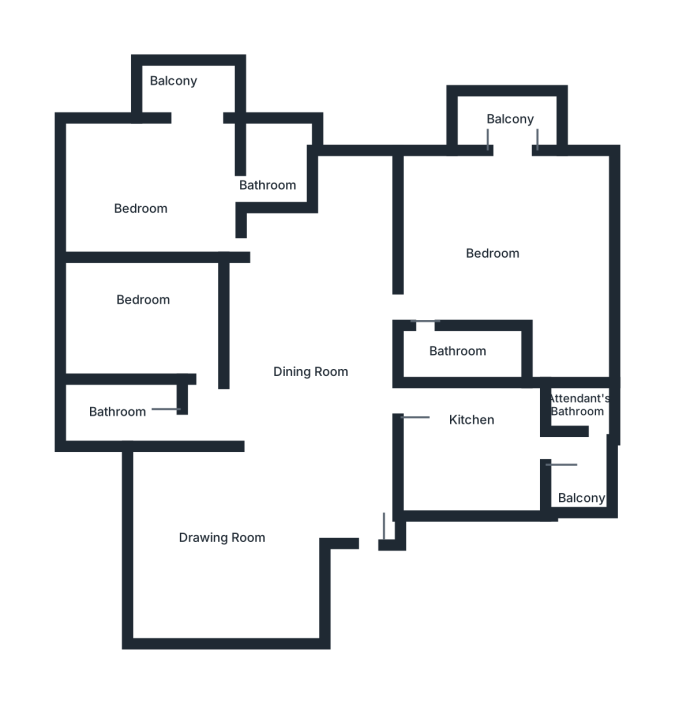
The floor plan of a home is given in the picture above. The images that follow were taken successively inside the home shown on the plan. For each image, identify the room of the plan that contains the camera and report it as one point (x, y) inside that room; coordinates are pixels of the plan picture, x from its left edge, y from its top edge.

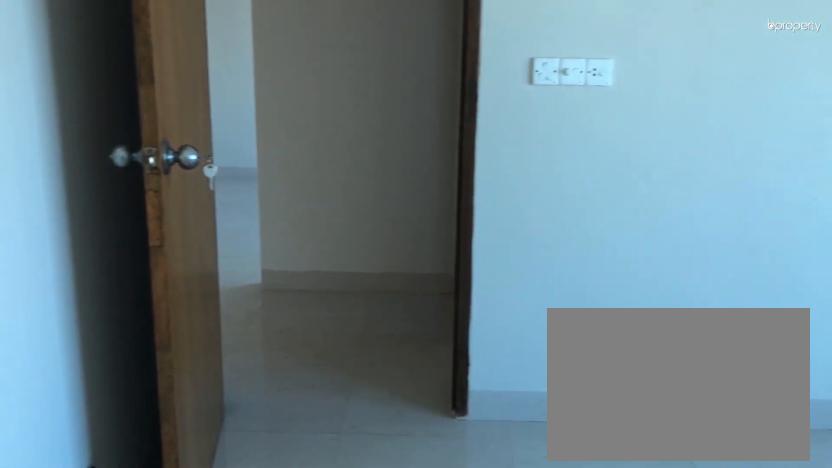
(153, 316)
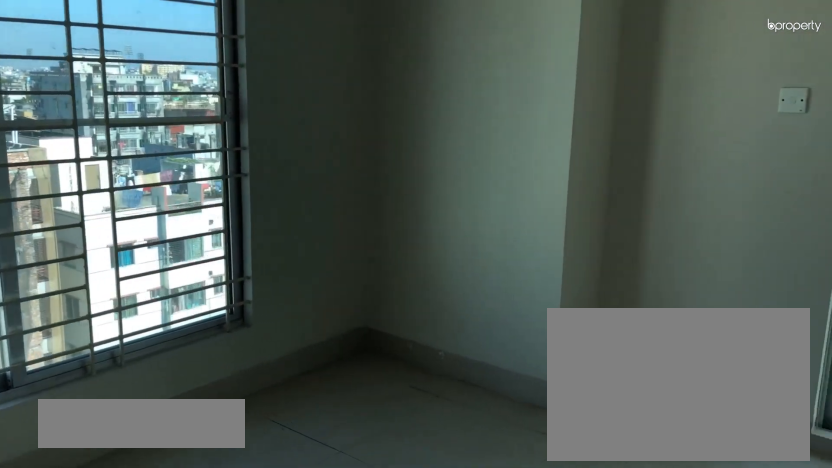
(162, 185)
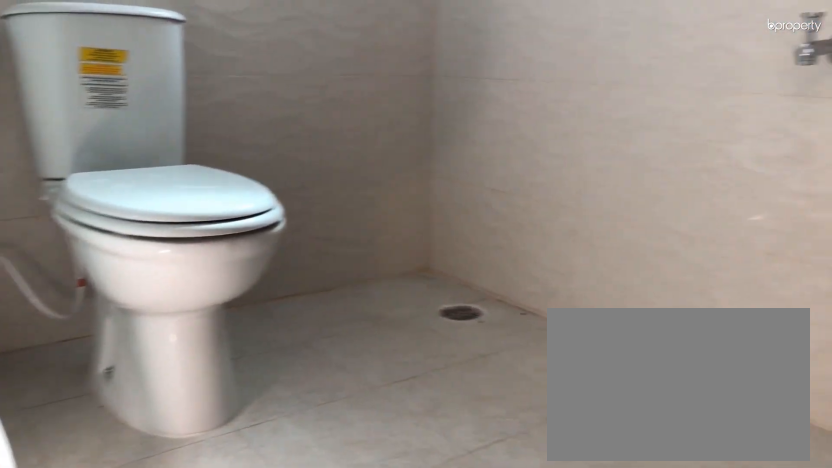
(278, 173)
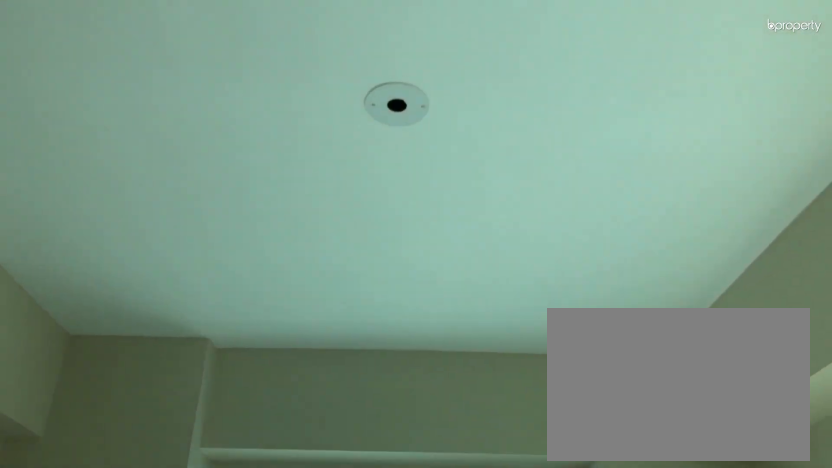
(507, 248)
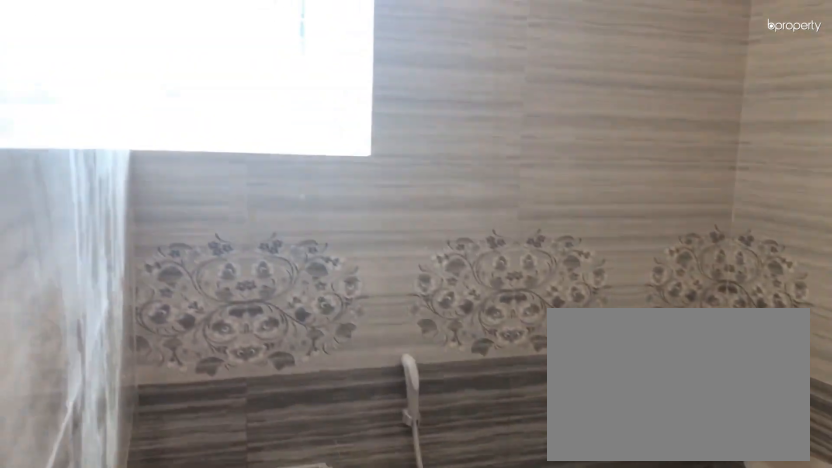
(460, 353)
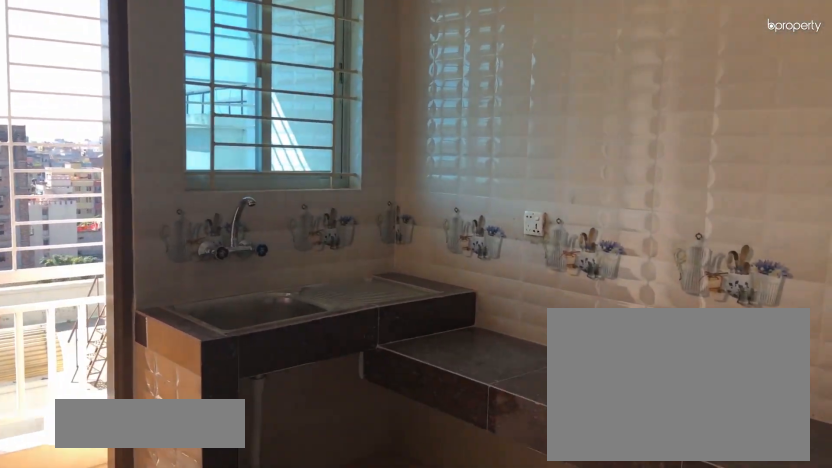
(477, 452)
